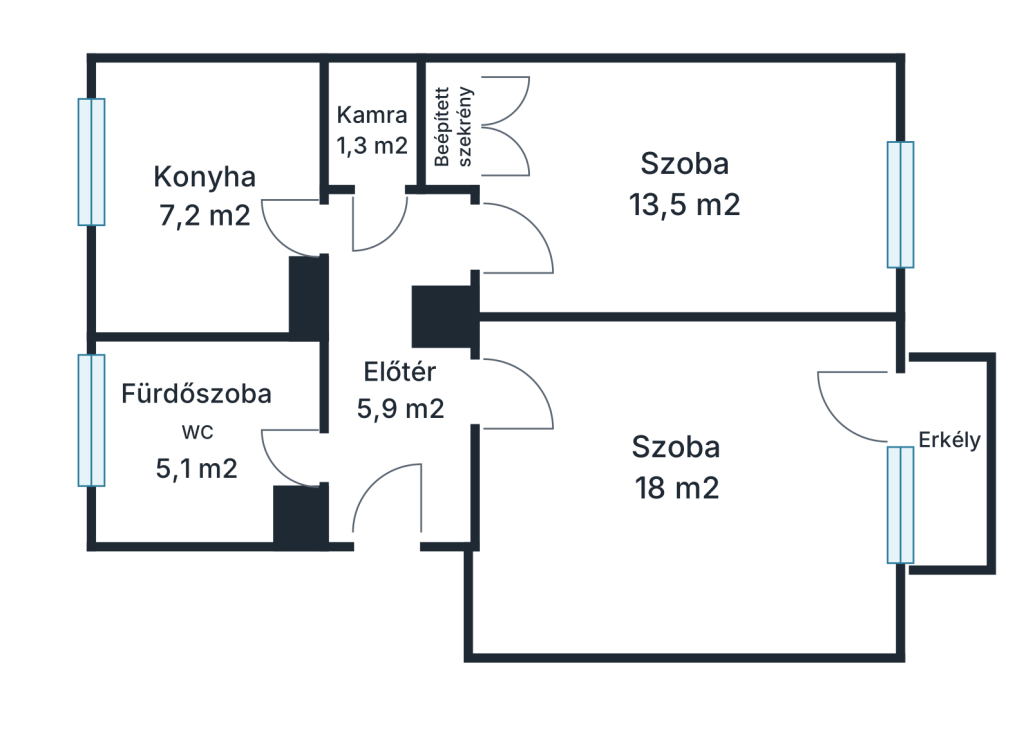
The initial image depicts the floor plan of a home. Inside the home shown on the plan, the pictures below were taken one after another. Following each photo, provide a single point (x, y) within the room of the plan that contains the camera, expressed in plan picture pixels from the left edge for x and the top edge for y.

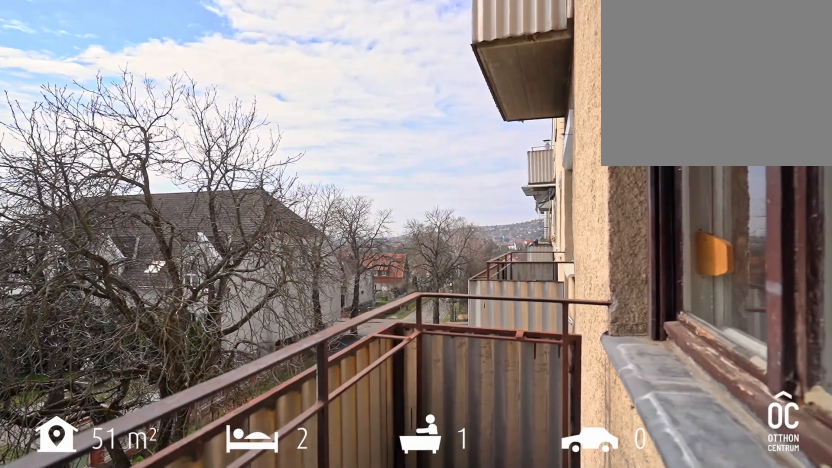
(946, 458)
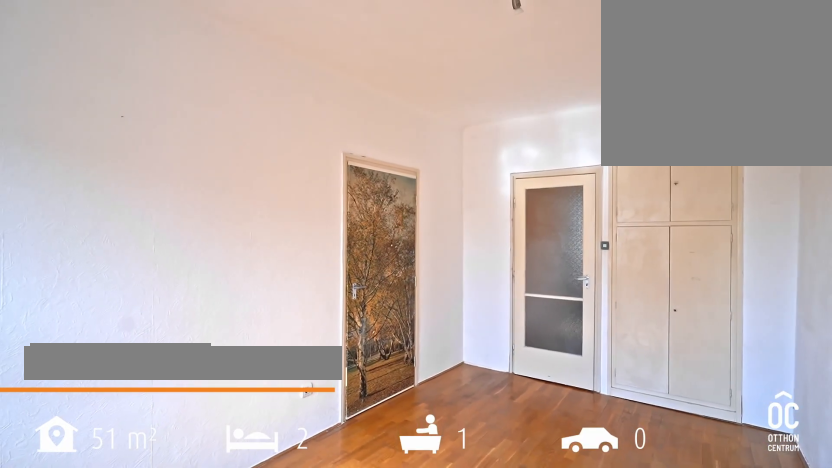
(685, 188)
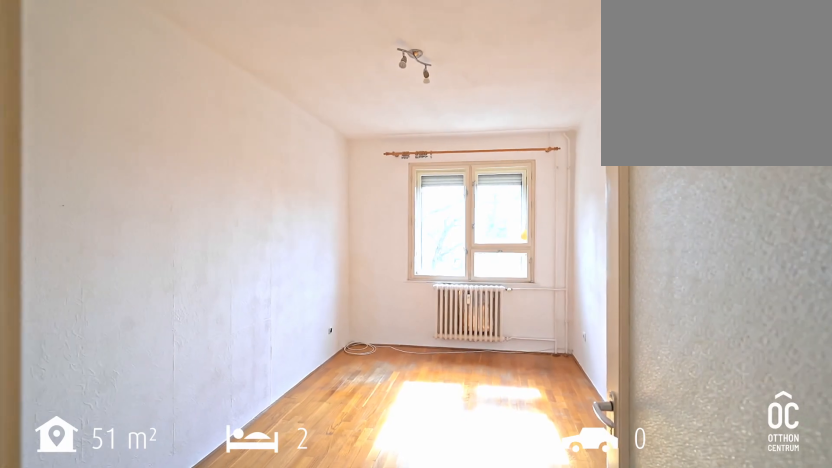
(685, 188)
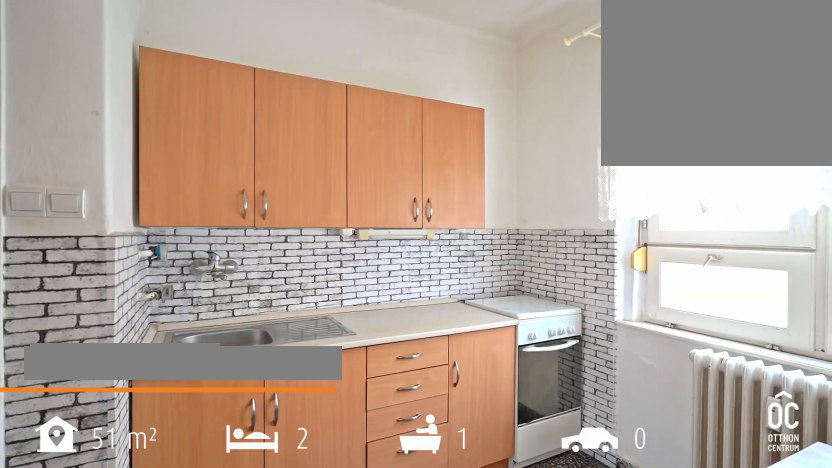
(204, 196)
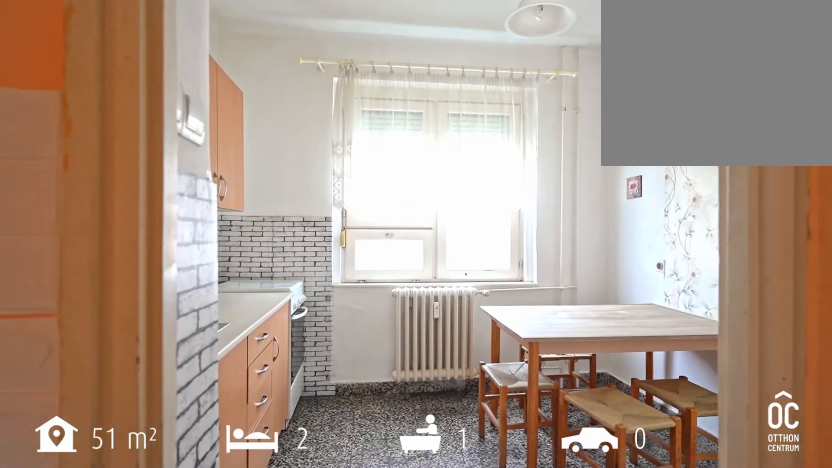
(204, 197)
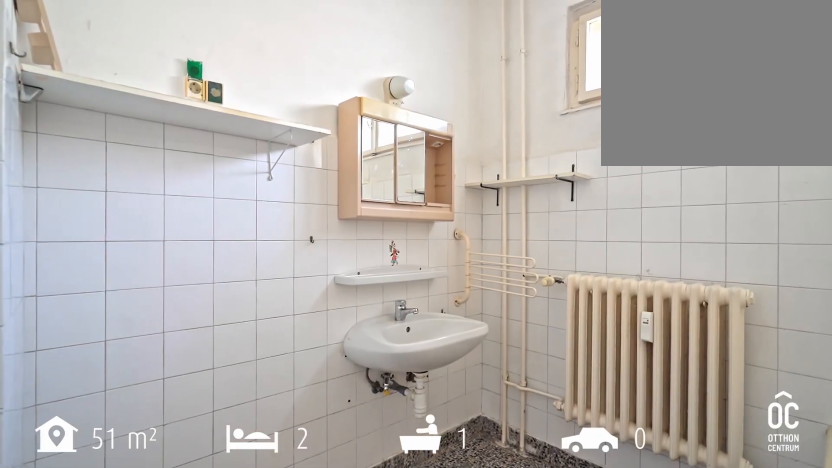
(195, 432)
